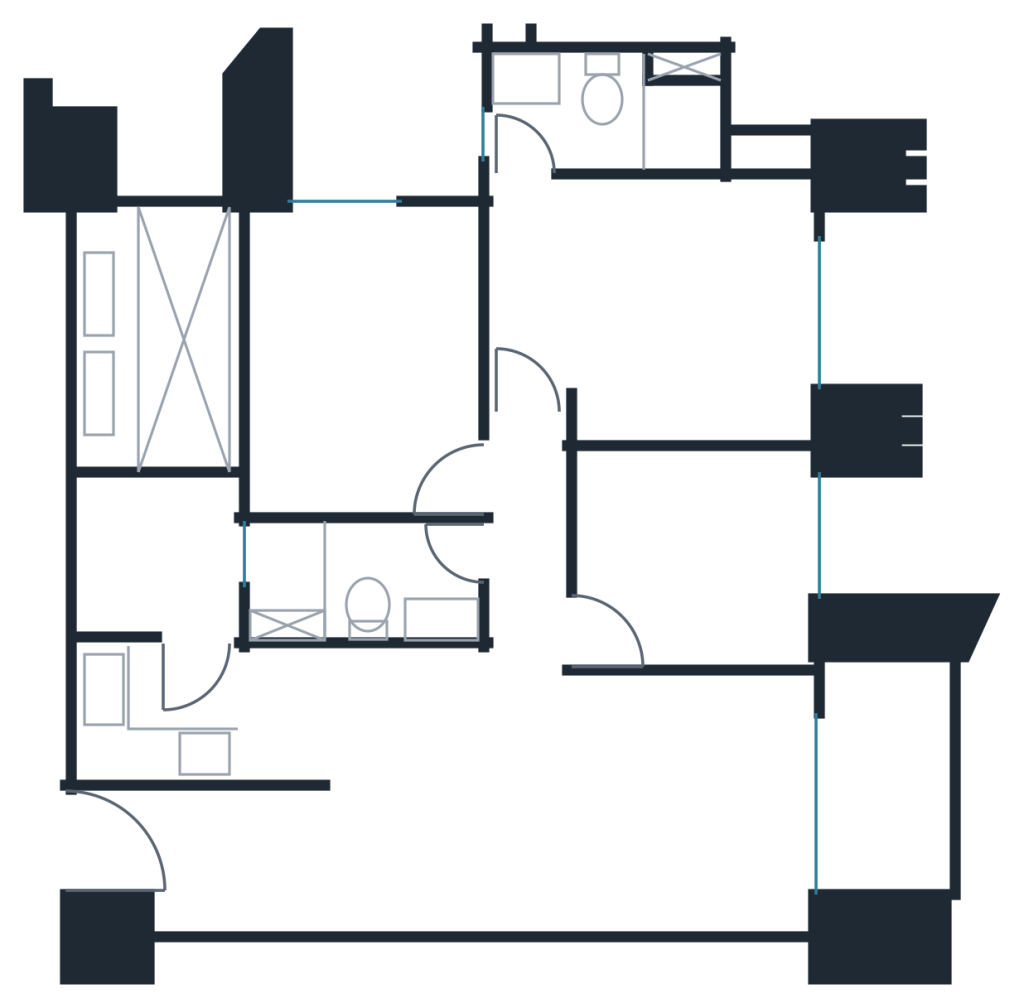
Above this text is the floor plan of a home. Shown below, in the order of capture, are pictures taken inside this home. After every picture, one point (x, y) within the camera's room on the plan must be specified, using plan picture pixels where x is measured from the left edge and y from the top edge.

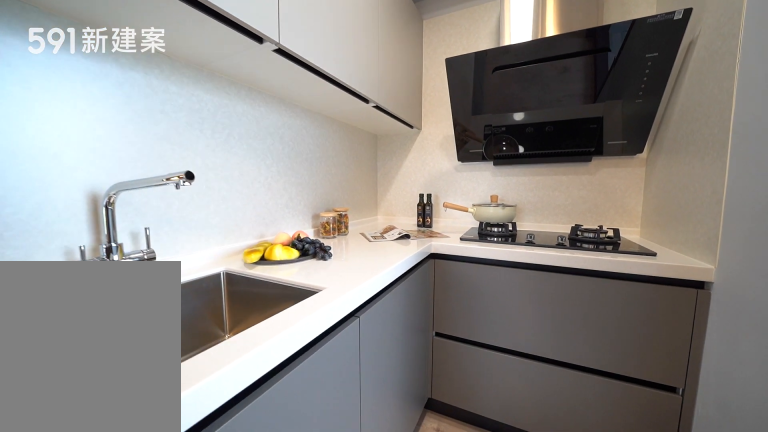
(206, 716)
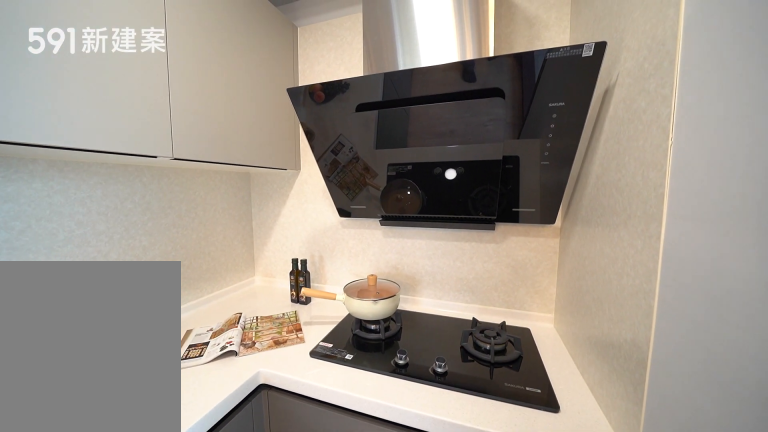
(206, 716)
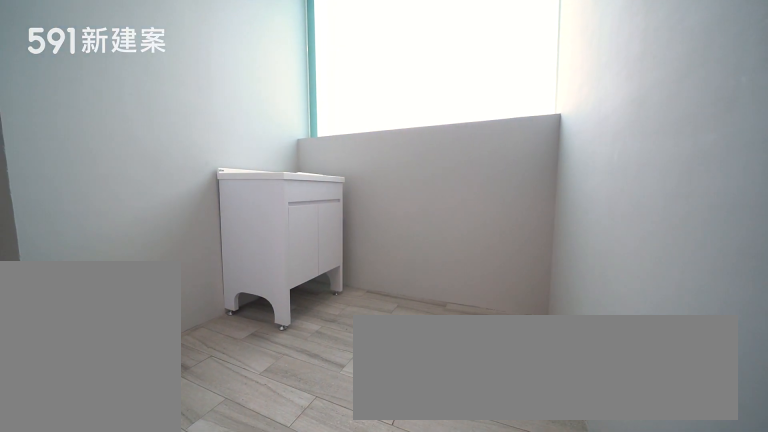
(151, 558)
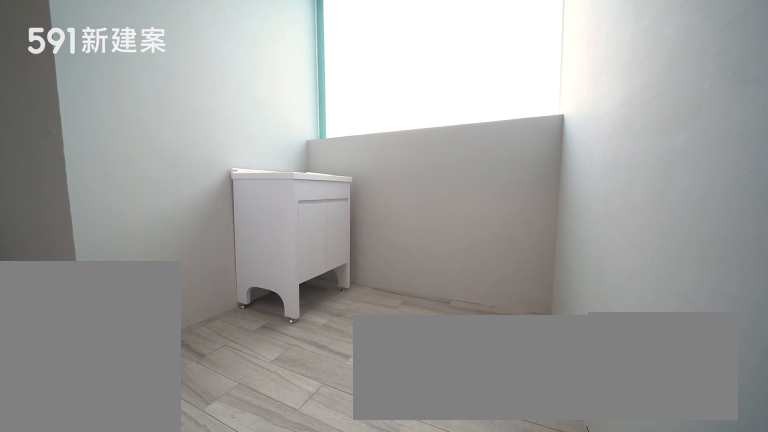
(151, 558)
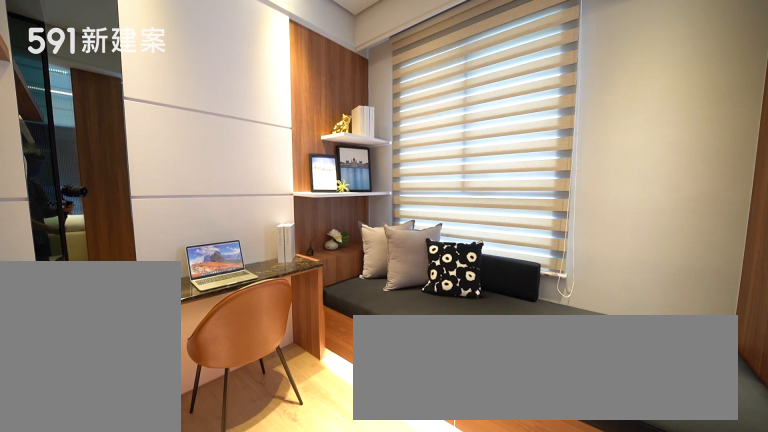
(698, 558)
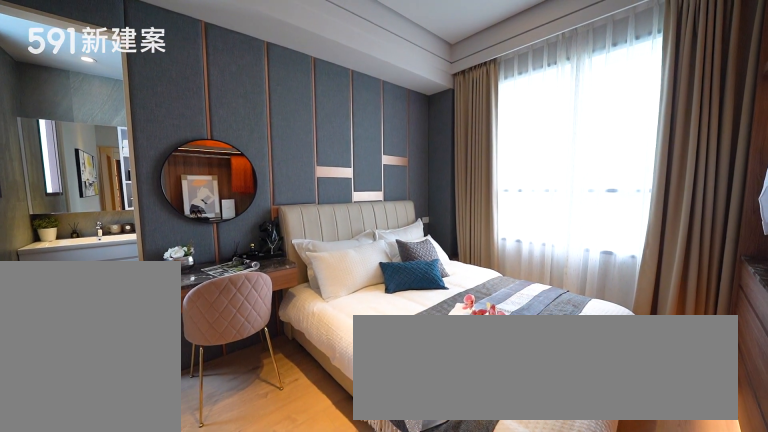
(659, 302)
